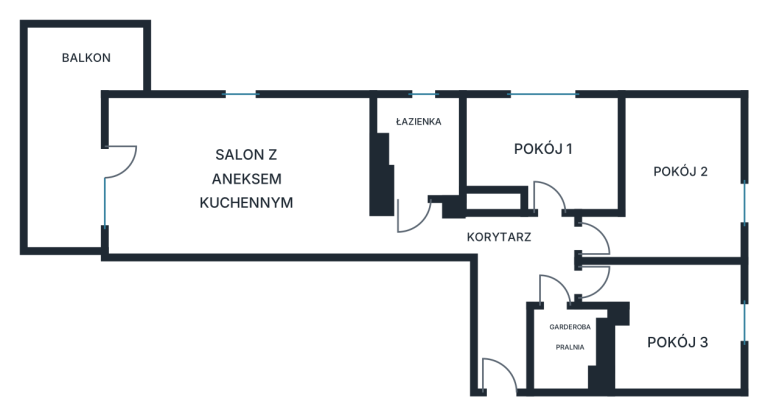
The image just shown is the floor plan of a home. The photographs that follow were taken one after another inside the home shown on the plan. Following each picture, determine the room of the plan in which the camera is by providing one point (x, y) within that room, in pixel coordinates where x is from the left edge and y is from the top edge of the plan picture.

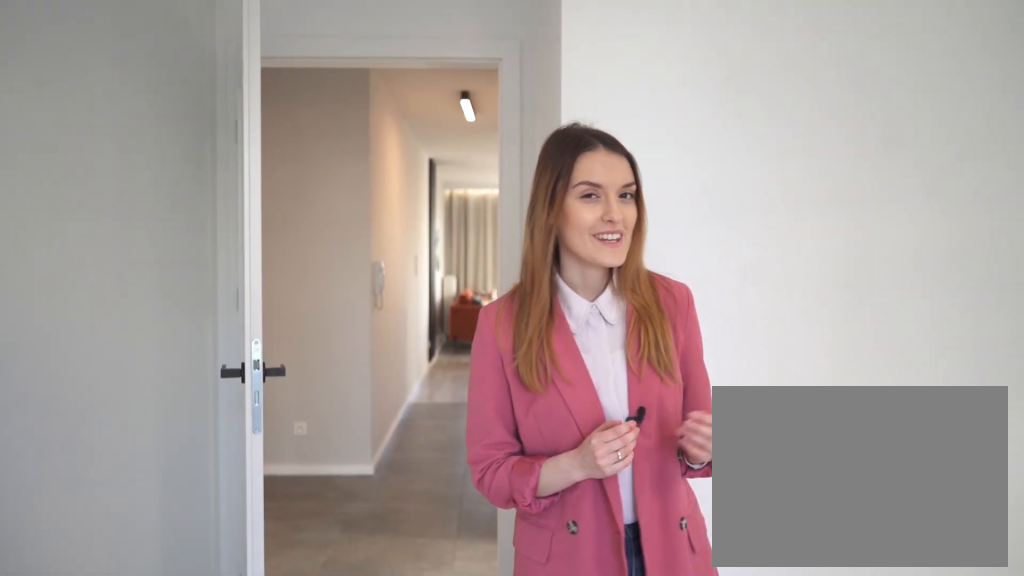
(677, 181)
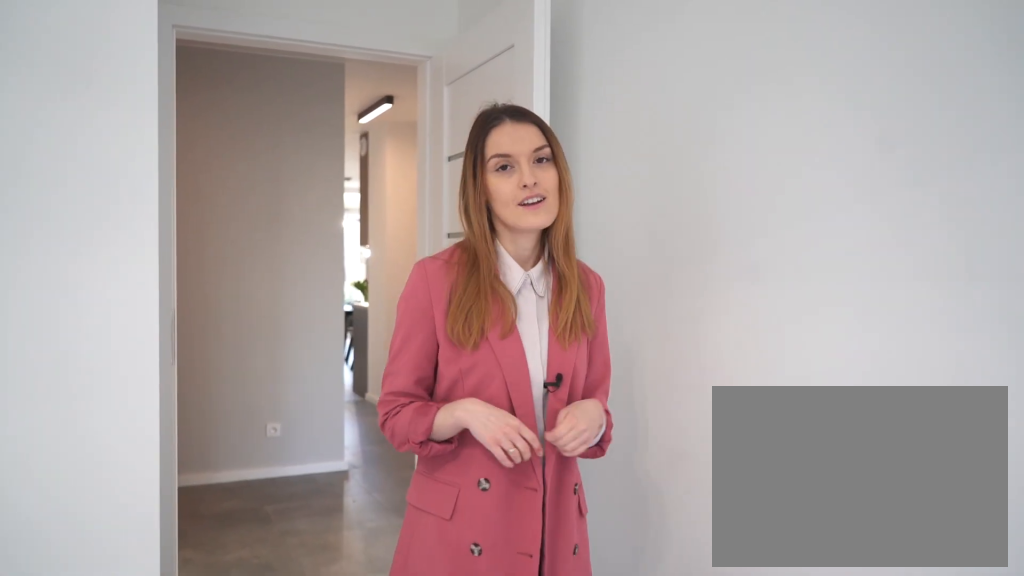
(674, 324)
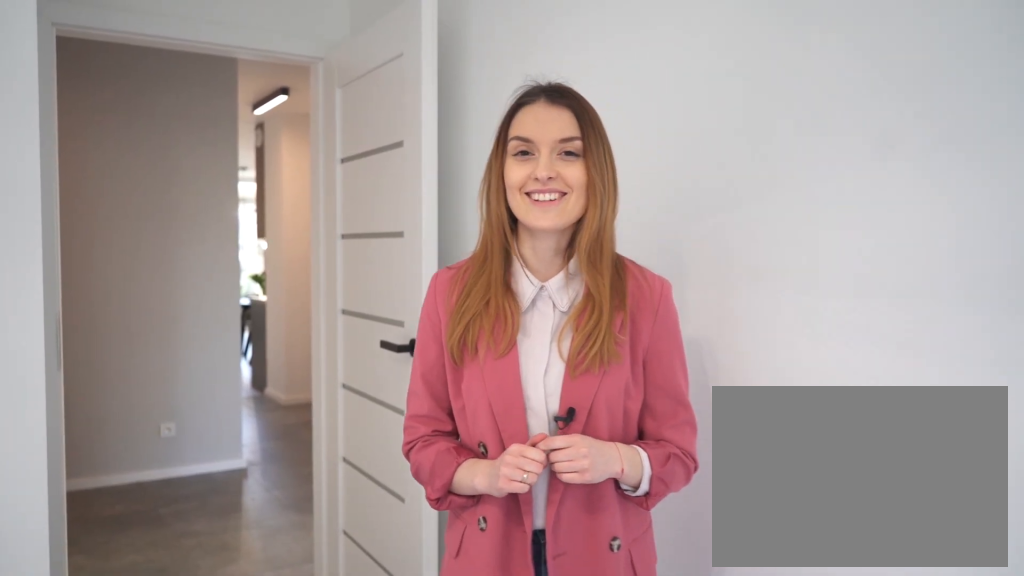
(693, 324)
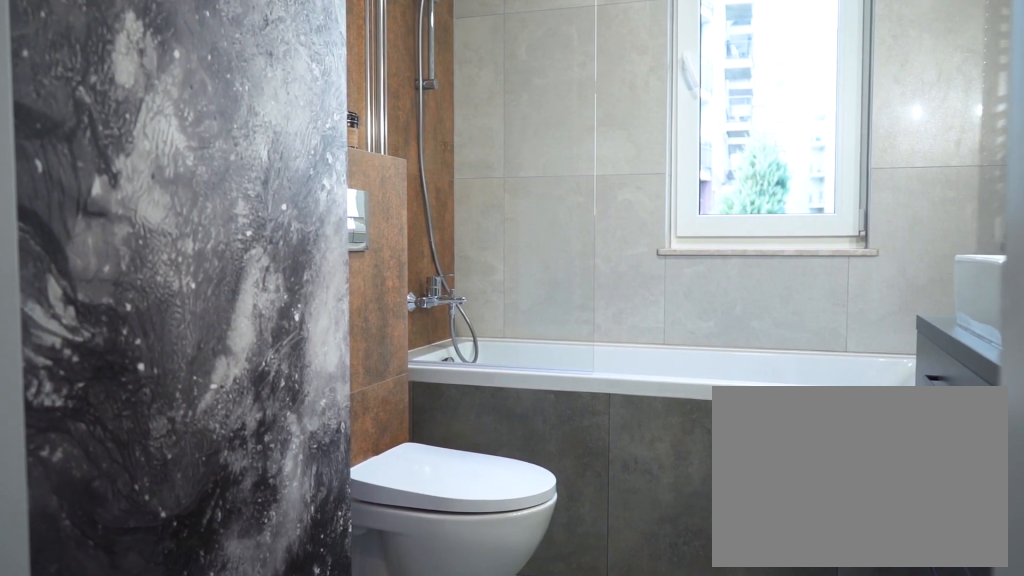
(420, 146)
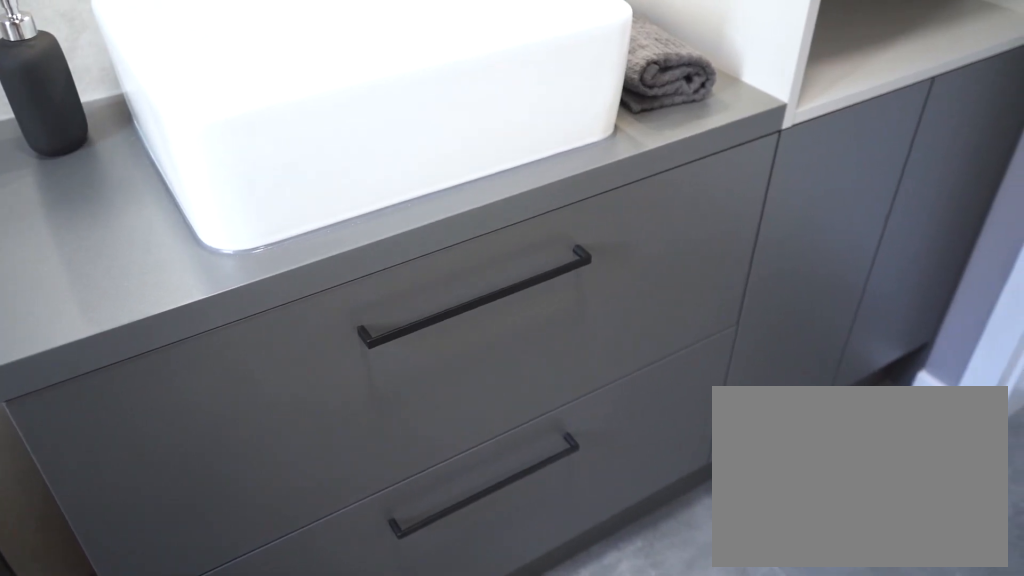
(420, 146)
